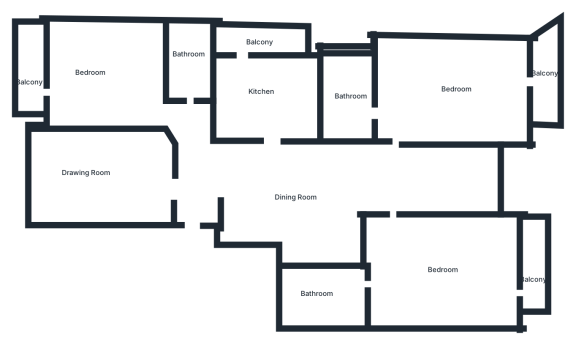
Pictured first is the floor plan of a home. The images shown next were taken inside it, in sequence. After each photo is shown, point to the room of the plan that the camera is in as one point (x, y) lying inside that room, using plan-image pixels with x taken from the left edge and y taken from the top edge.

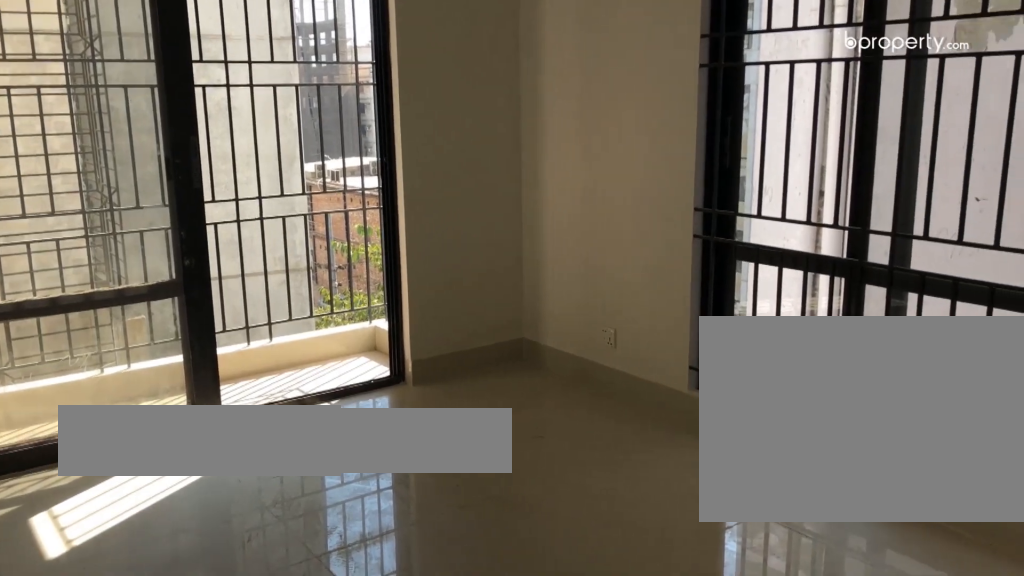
(103, 80)
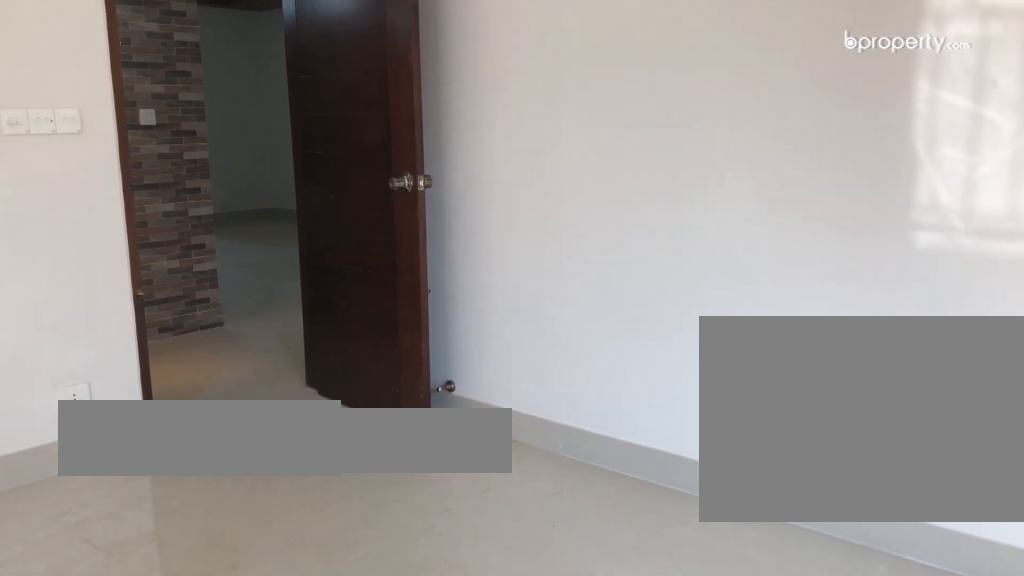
(106, 83)
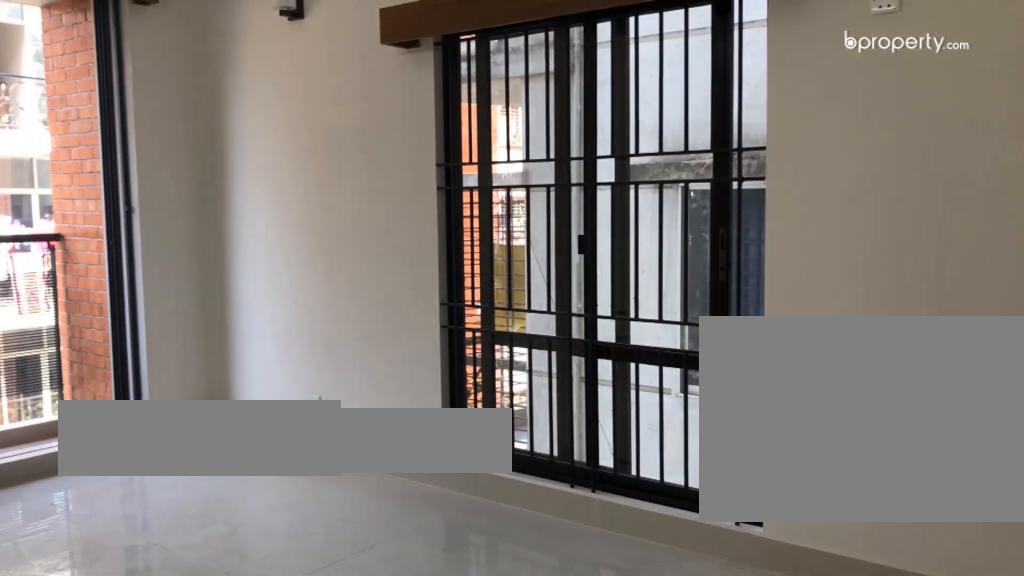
(447, 267)
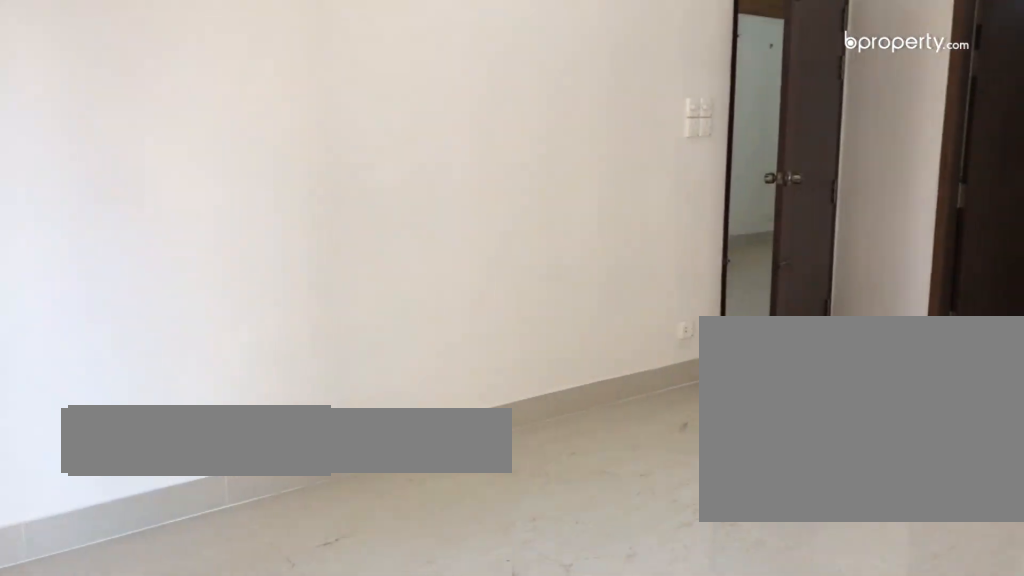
(446, 89)
